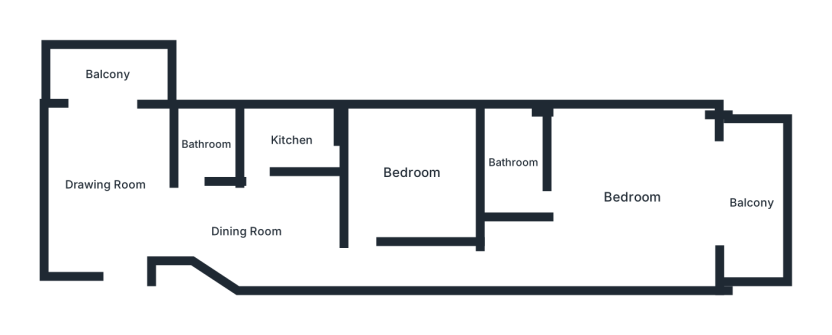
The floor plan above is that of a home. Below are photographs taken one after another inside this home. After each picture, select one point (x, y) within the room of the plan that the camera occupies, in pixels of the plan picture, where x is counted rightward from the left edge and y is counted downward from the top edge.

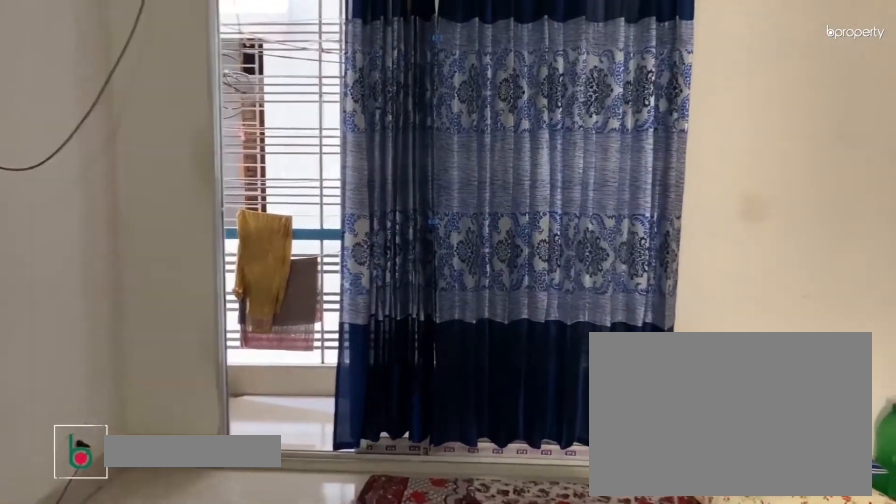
(104, 185)
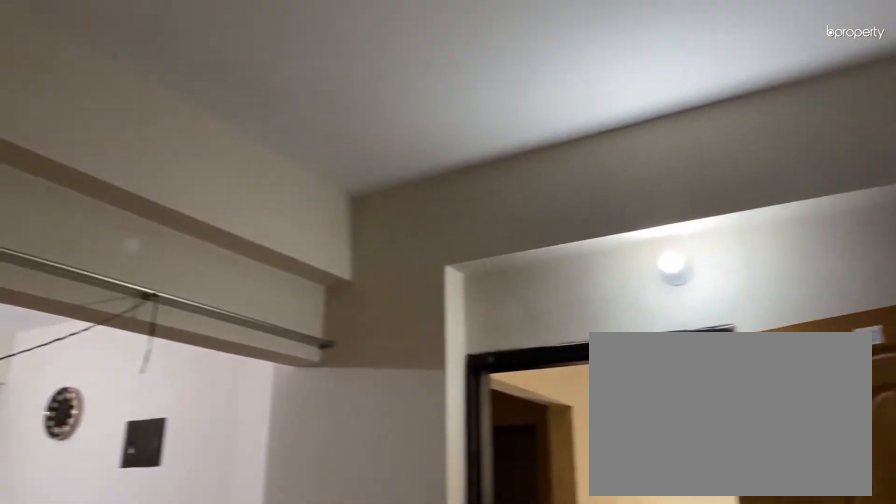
(103, 185)
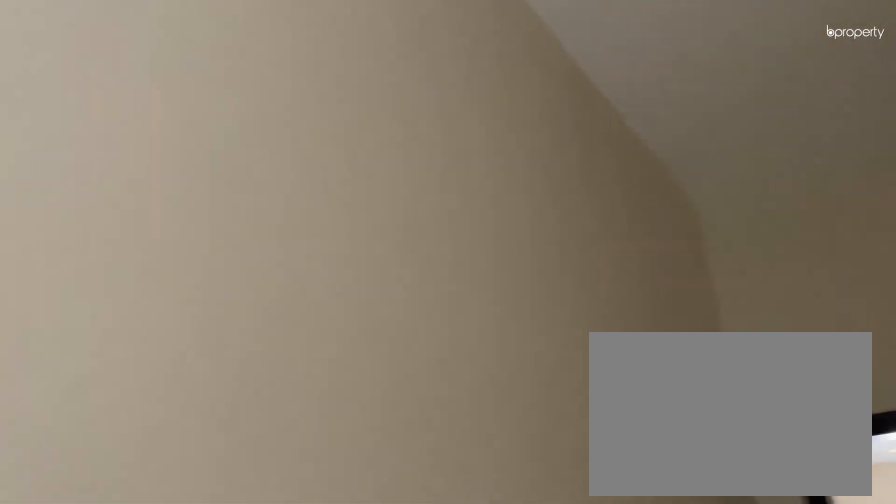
(245, 229)
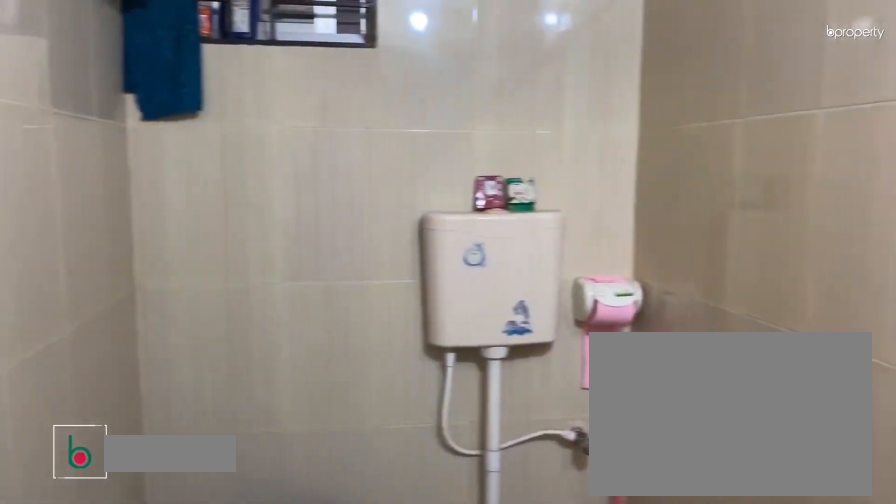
(205, 144)
